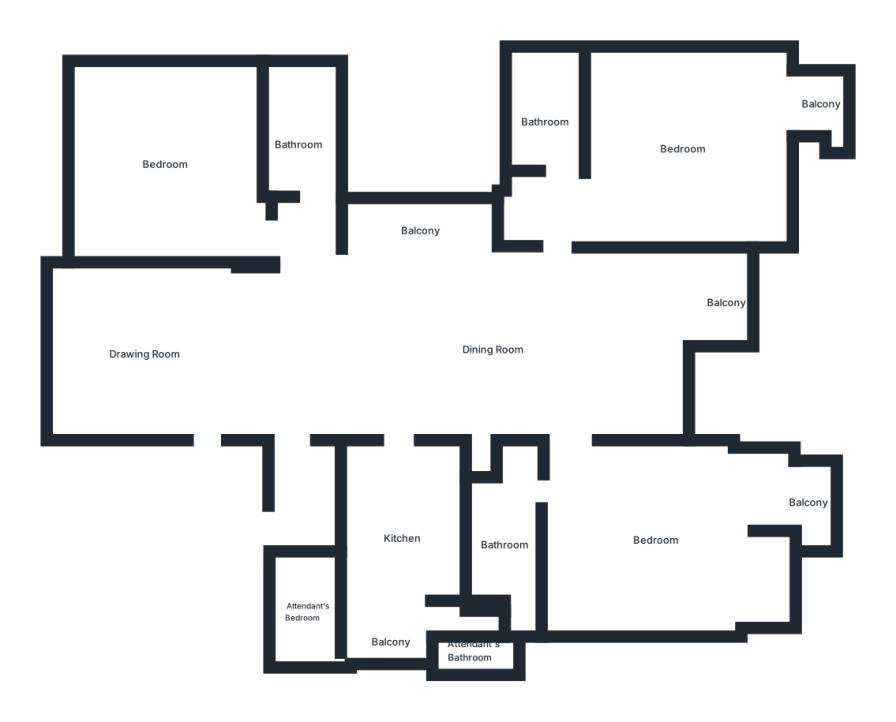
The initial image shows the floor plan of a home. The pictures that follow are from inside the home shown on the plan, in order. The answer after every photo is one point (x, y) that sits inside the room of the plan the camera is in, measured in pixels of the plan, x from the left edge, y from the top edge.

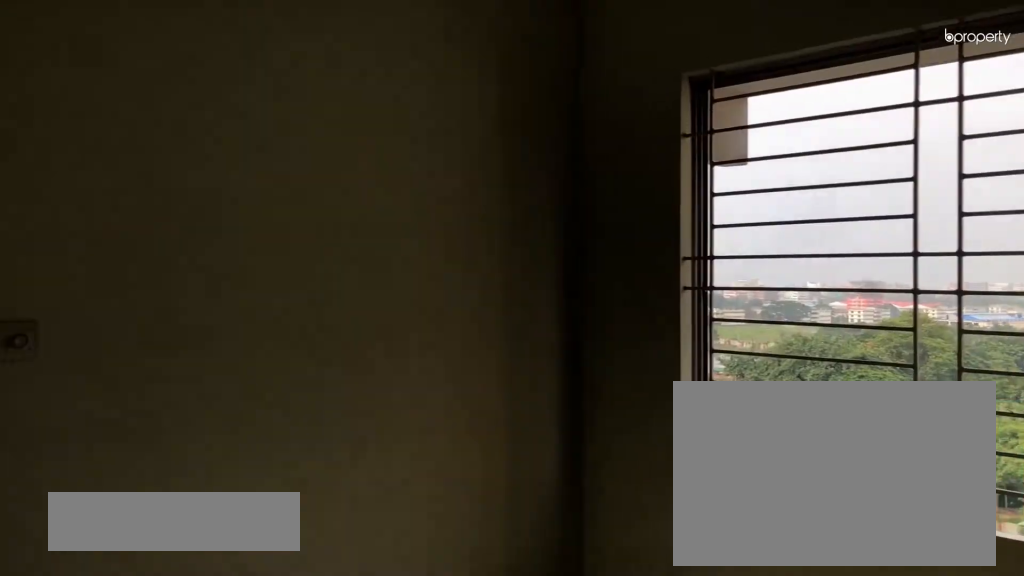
(130, 350)
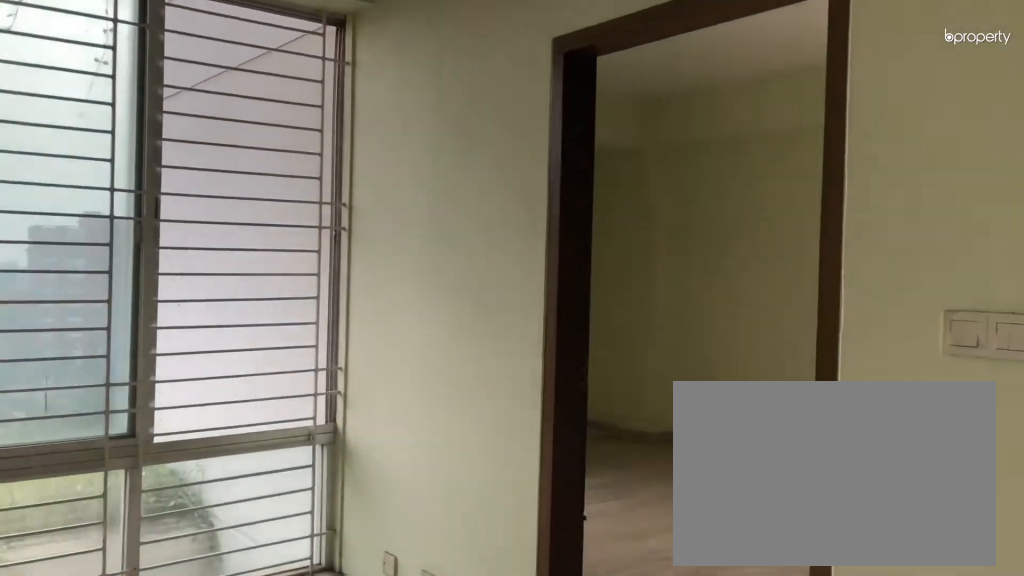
(539, 350)
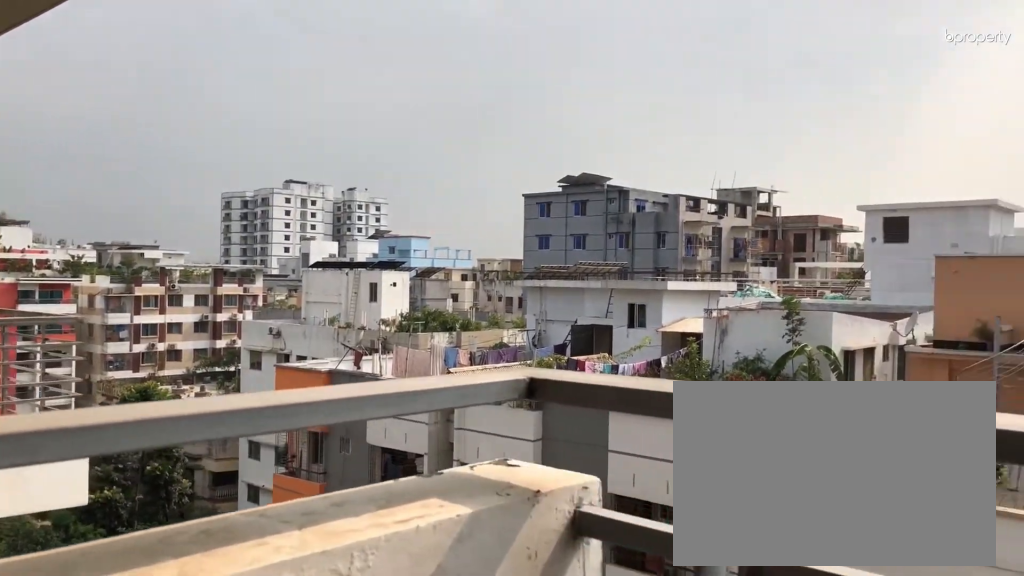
(824, 106)
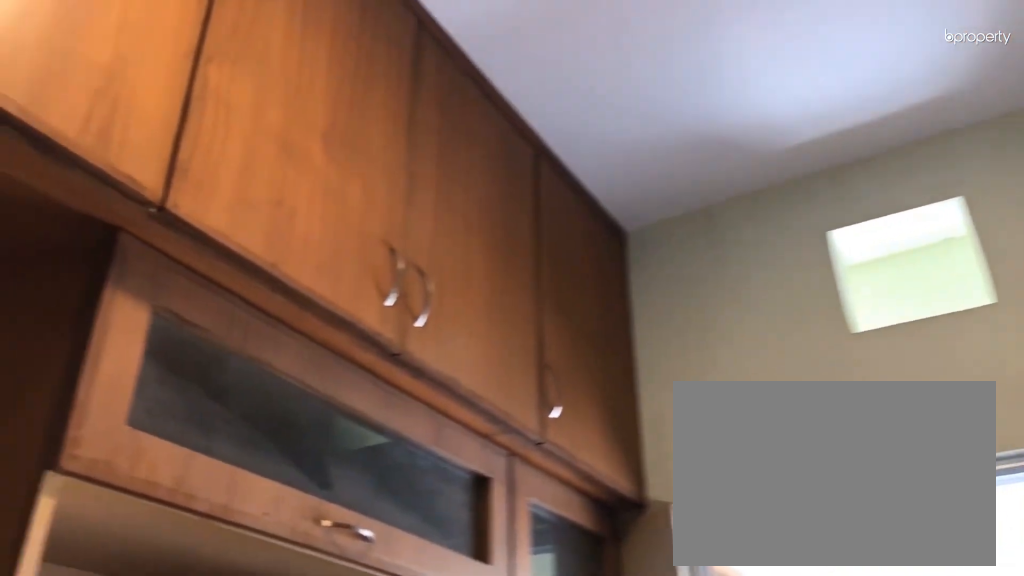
(400, 541)
